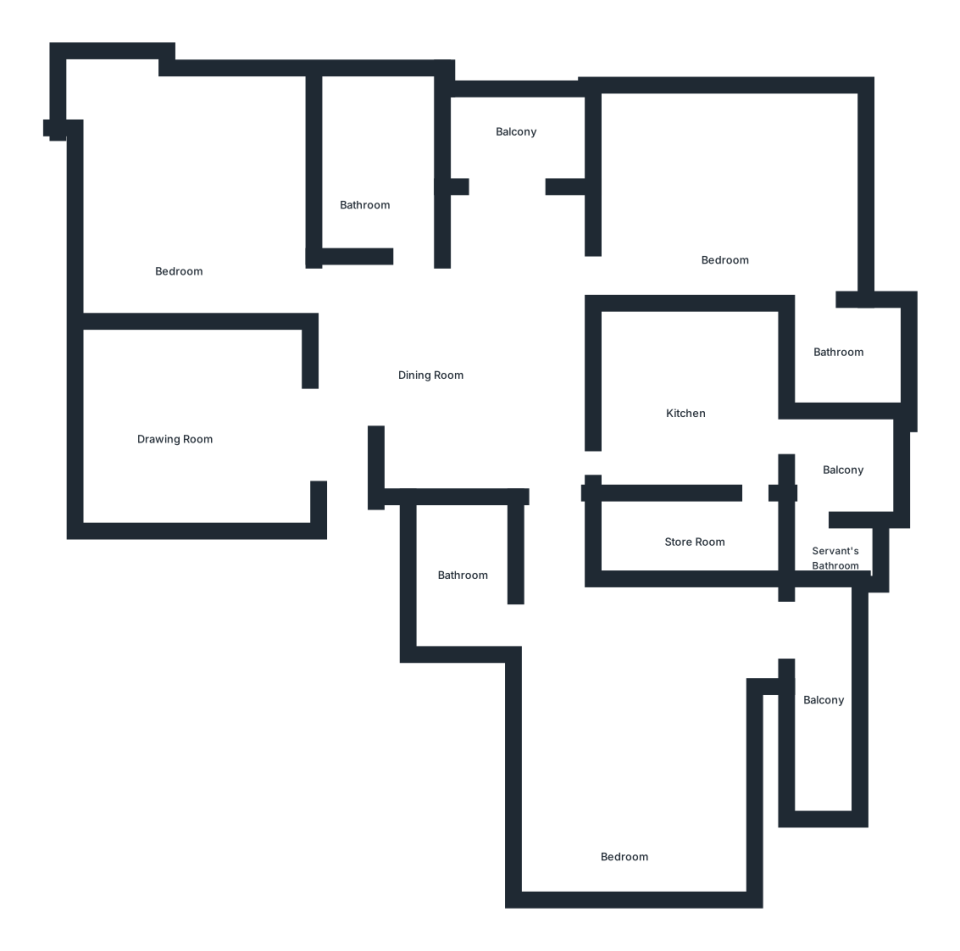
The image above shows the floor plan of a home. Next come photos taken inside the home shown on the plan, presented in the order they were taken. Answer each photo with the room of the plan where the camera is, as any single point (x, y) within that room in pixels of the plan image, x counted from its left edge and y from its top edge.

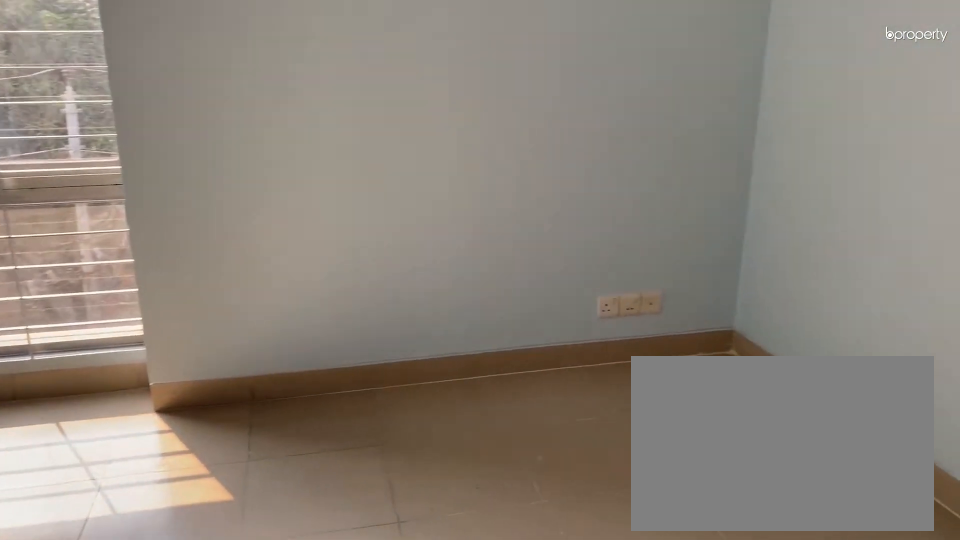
(180, 220)
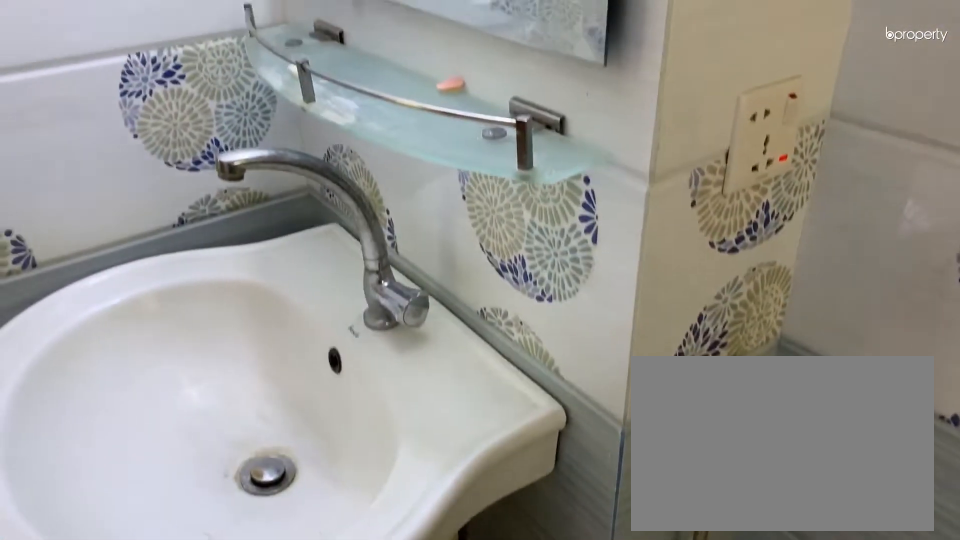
(368, 186)
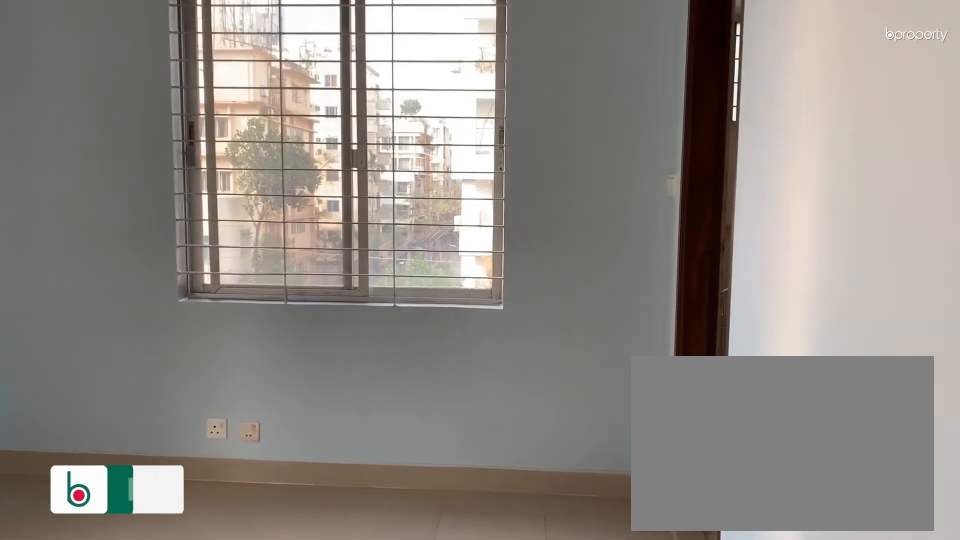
(731, 206)
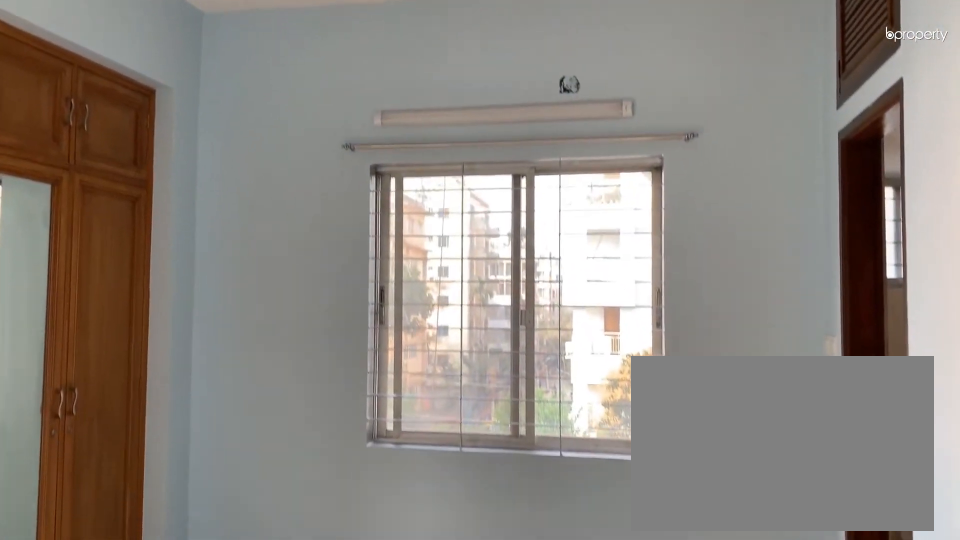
(731, 206)
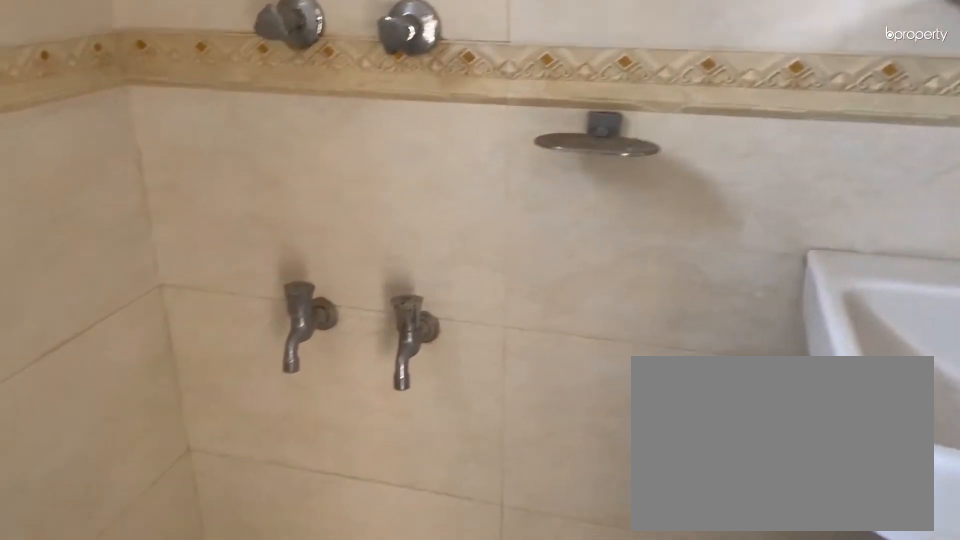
(839, 354)
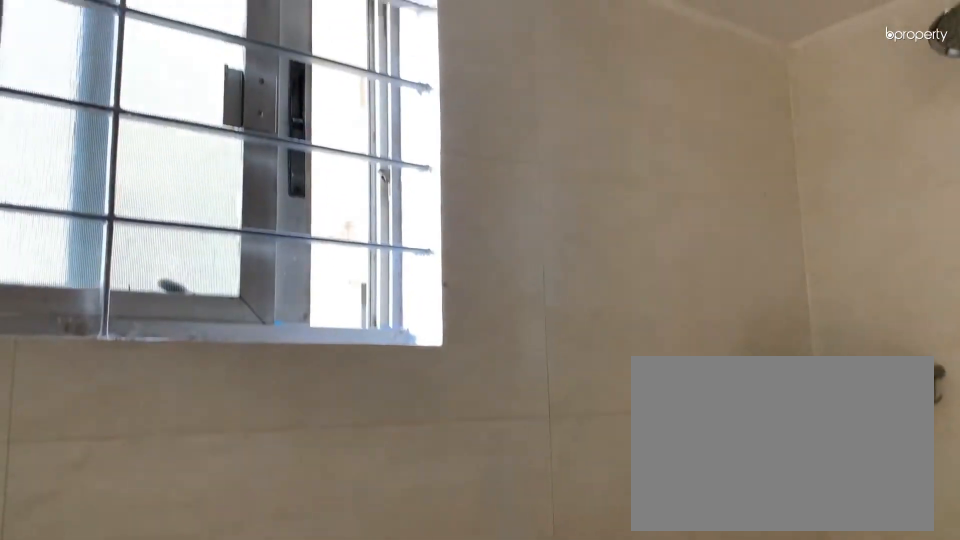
(839, 354)
